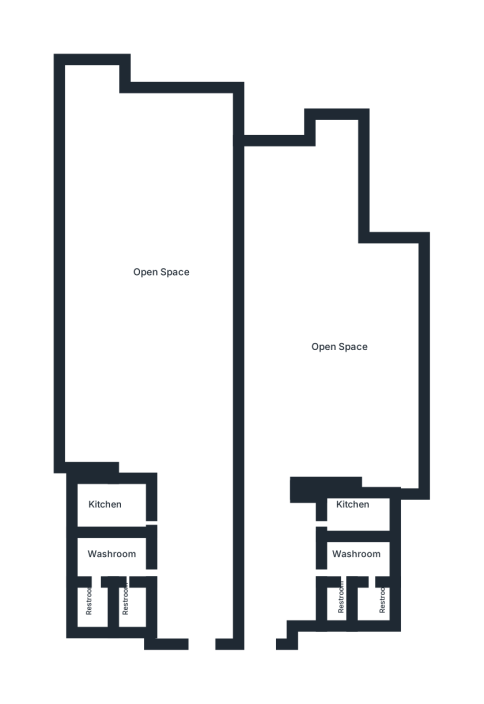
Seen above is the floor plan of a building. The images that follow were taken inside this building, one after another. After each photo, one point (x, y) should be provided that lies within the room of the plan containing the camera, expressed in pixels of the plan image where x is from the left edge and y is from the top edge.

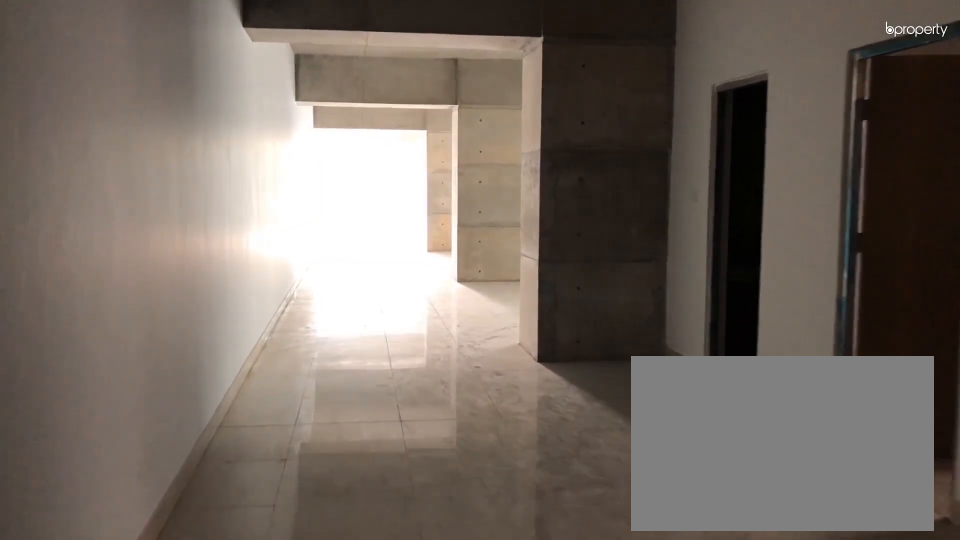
(271, 599)
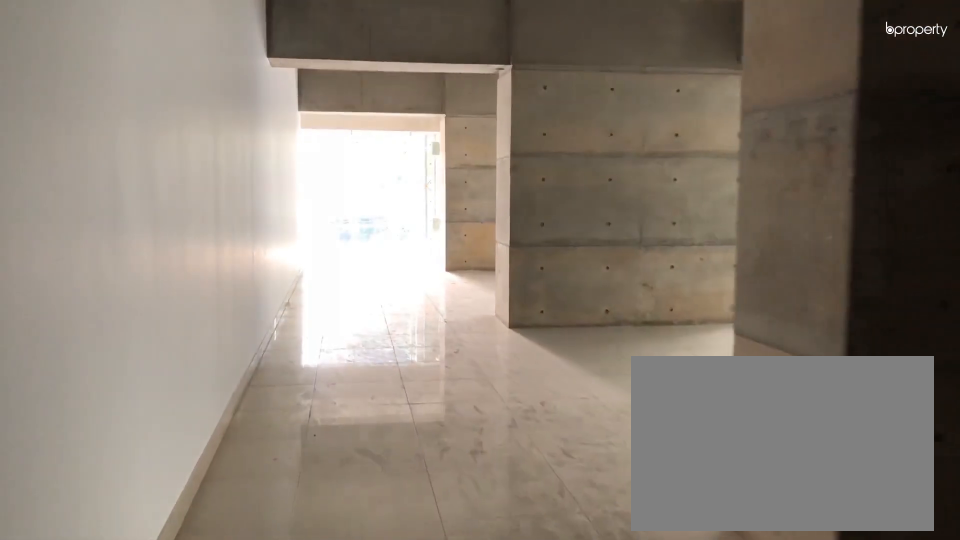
(281, 396)
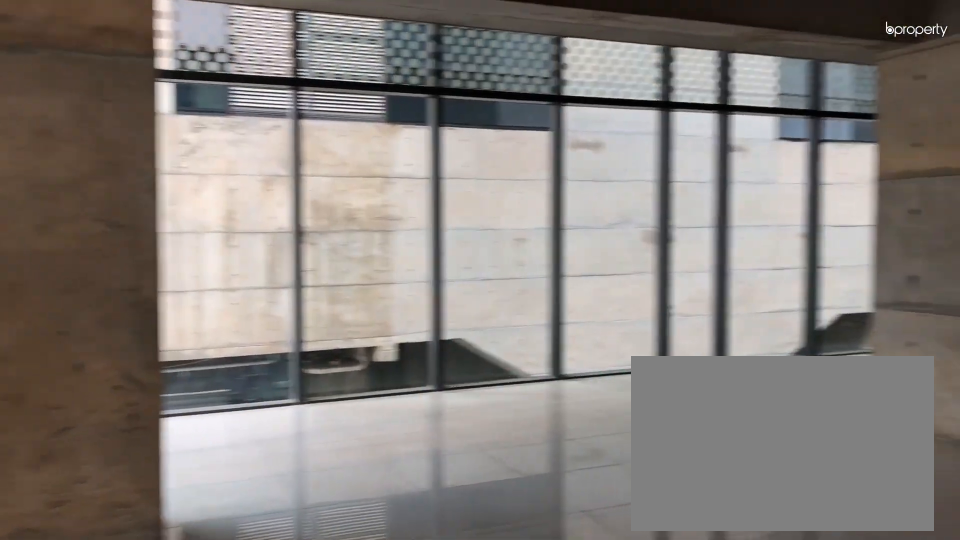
(270, 288)
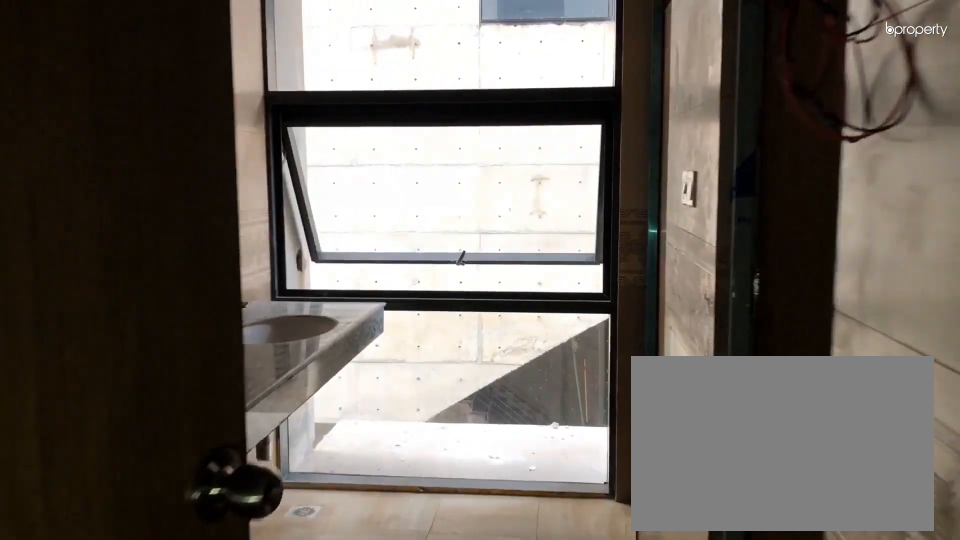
(350, 561)
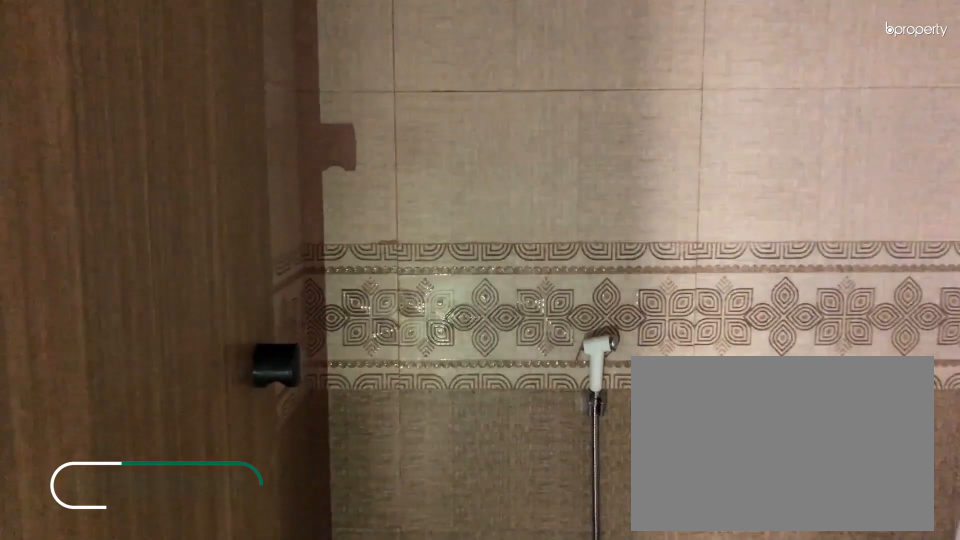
(366, 601)
